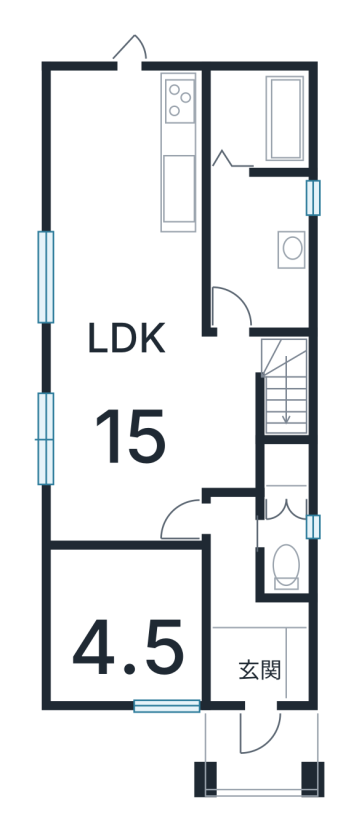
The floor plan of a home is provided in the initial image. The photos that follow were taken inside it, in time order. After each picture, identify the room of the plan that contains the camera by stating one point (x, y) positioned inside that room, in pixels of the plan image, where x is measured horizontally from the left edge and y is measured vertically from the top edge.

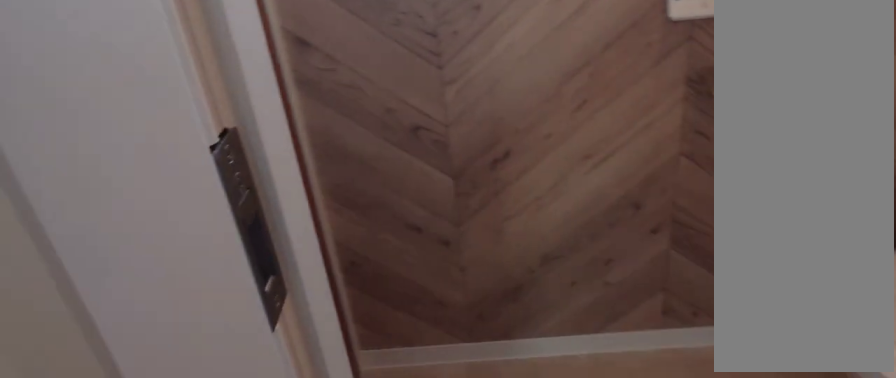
(279, 558)
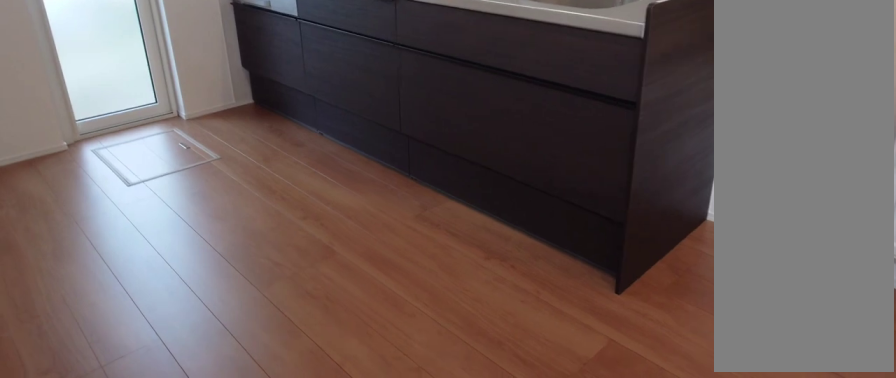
(107, 181)
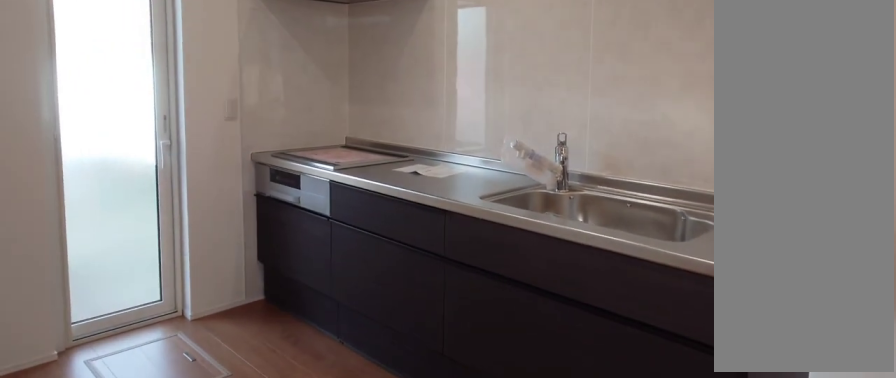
(107, 181)
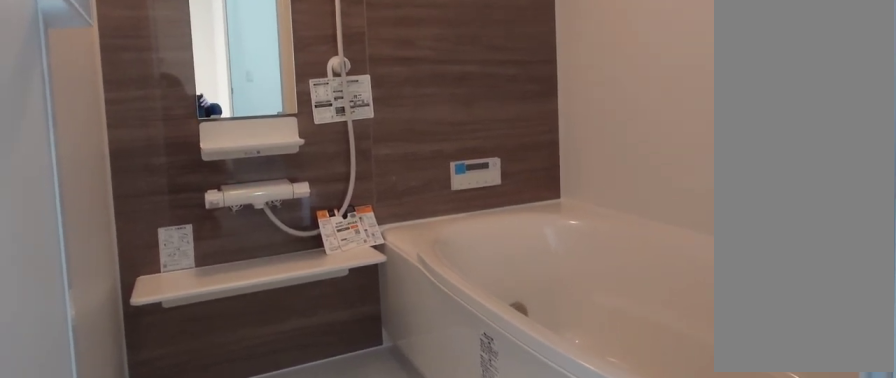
(261, 296)
